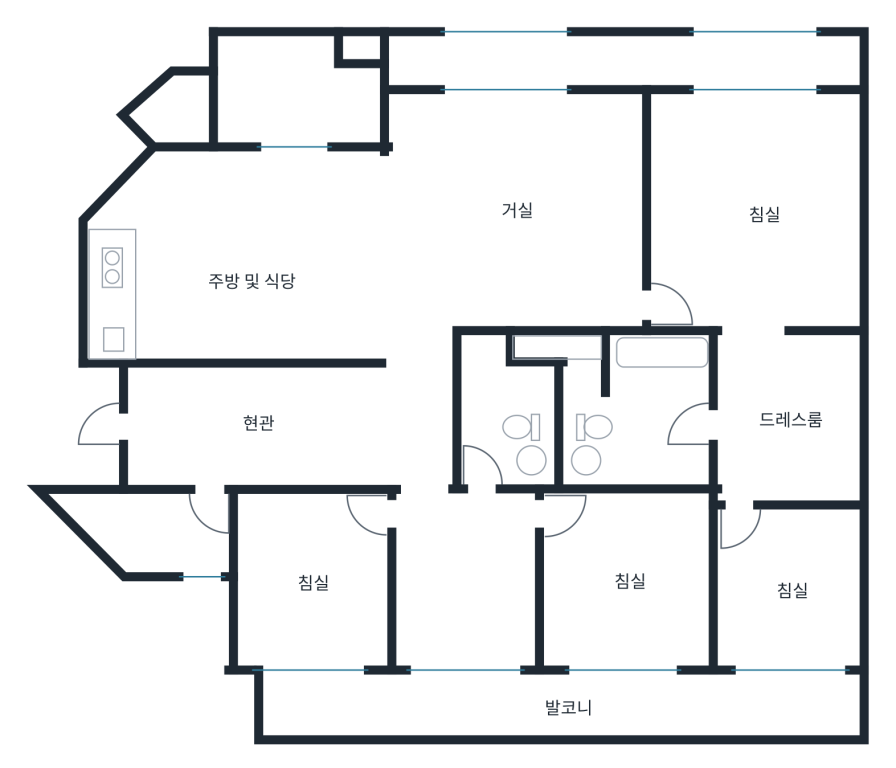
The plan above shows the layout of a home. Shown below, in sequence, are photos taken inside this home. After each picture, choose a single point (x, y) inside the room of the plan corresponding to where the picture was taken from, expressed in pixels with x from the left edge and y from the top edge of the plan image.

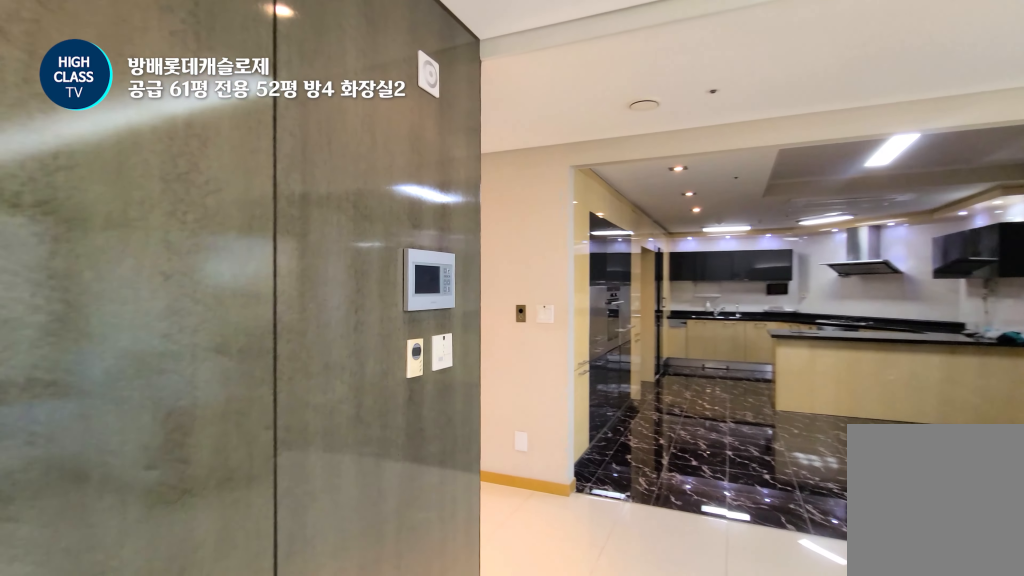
(517, 196)
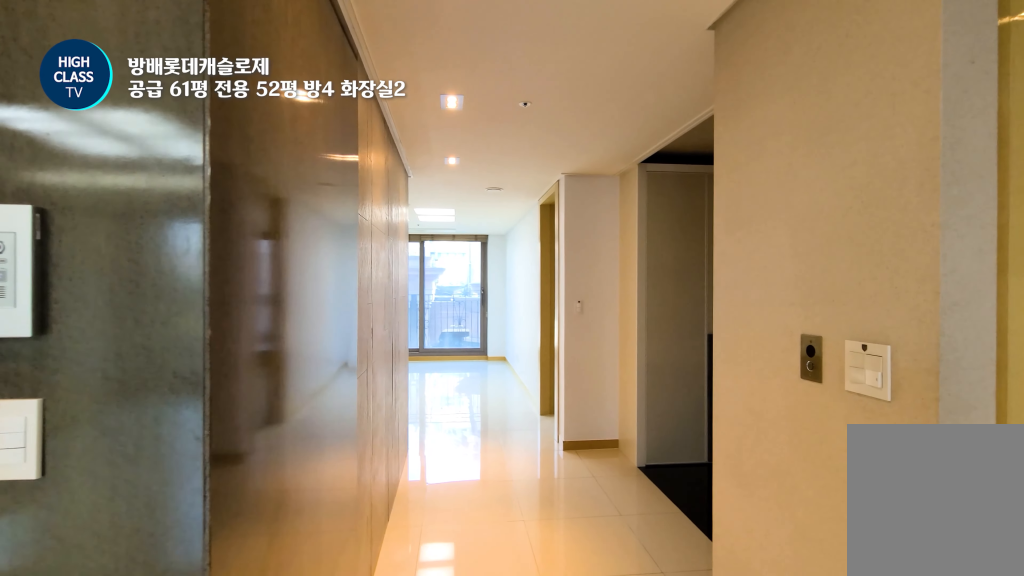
(517, 196)
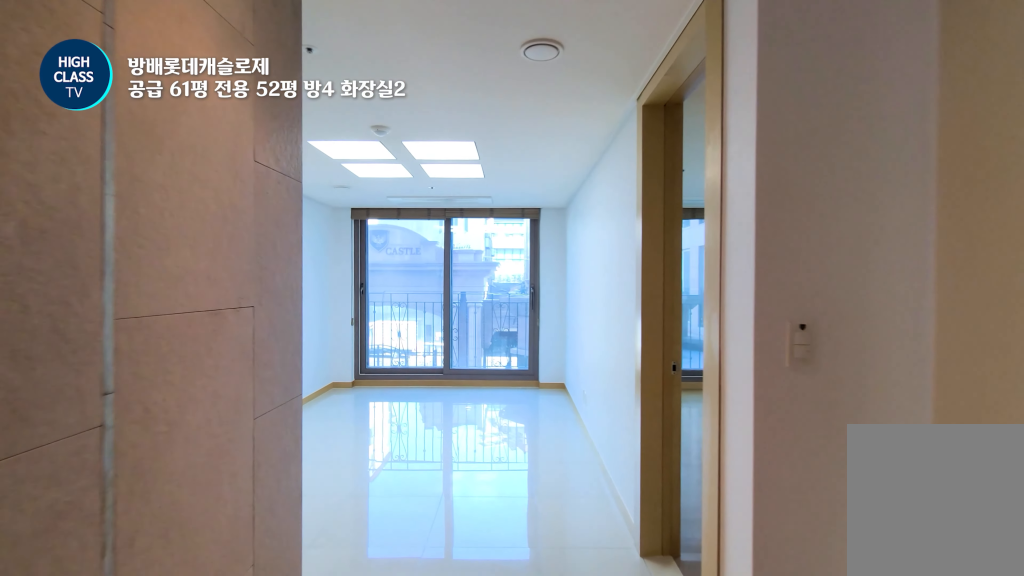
(418, 407)
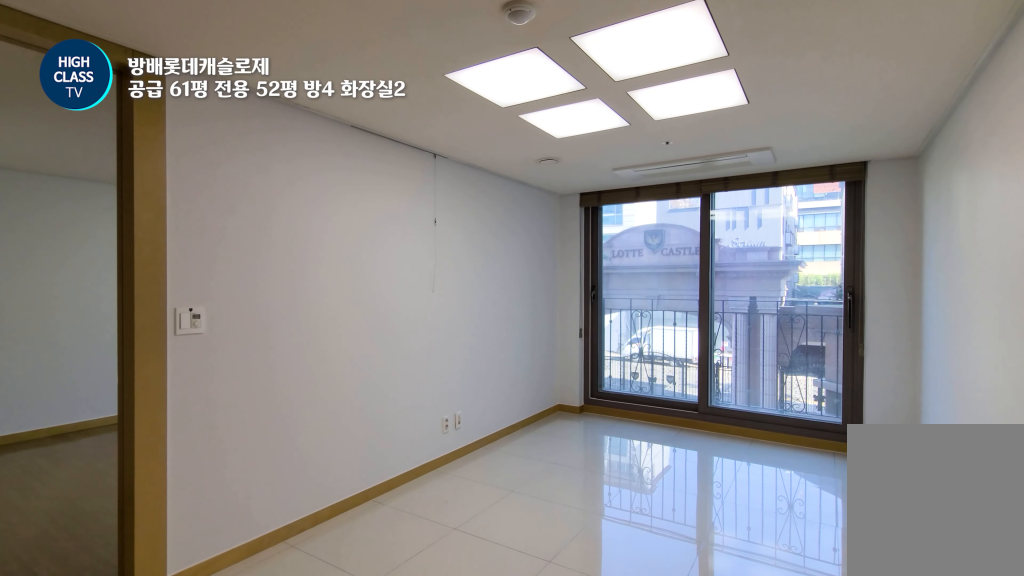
(465, 611)
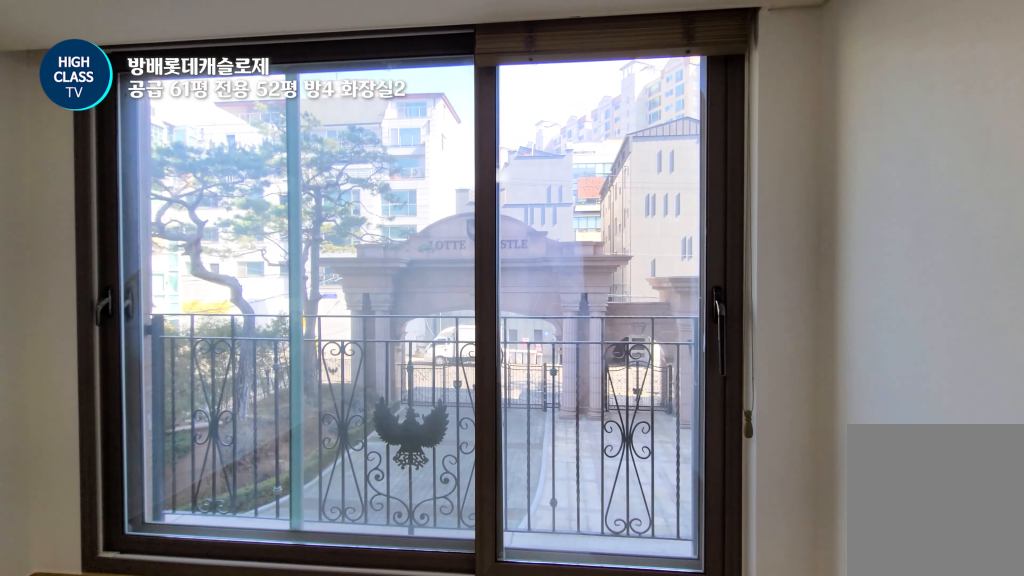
(627, 613)
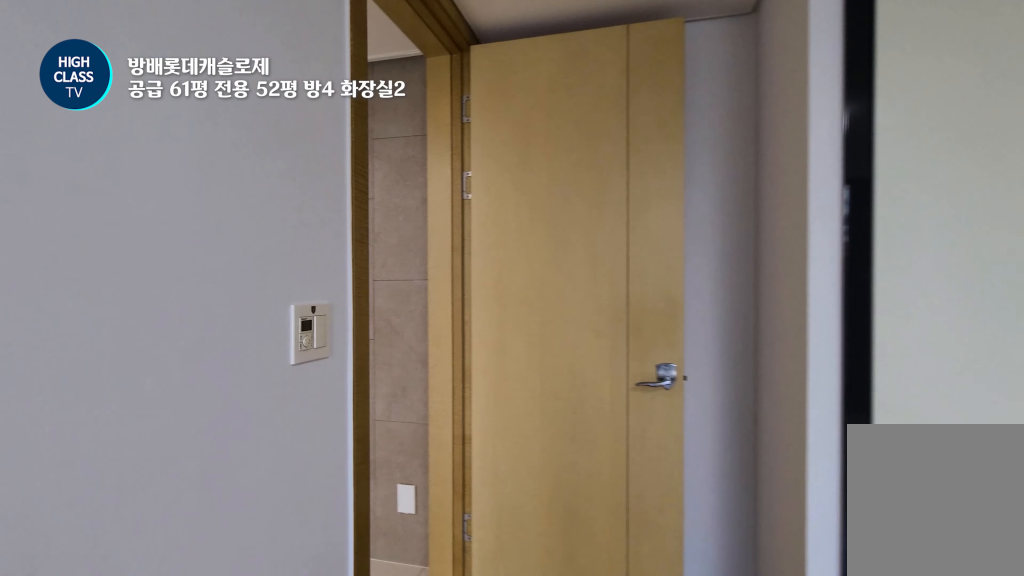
(627, 613)
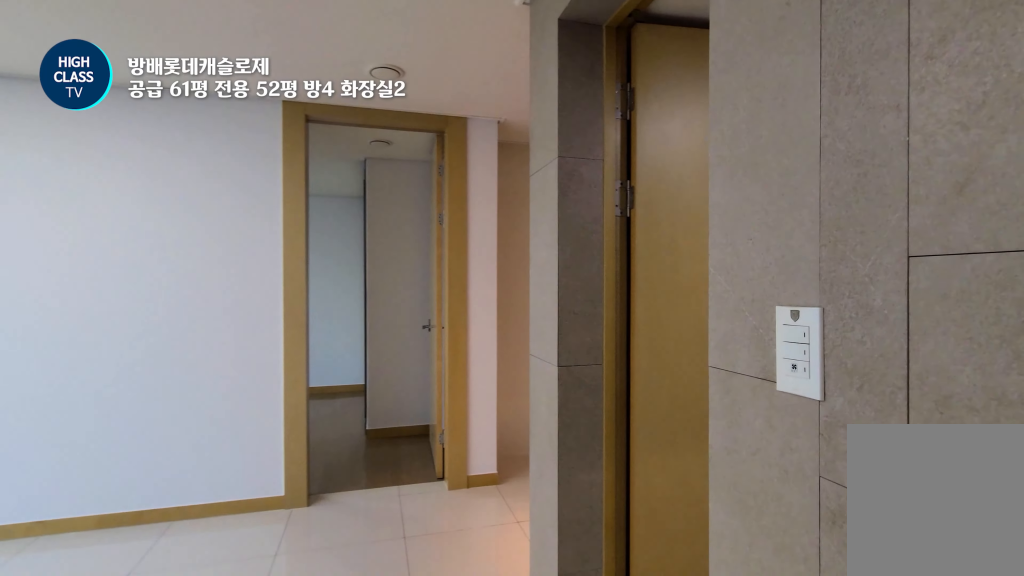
(466, 594)
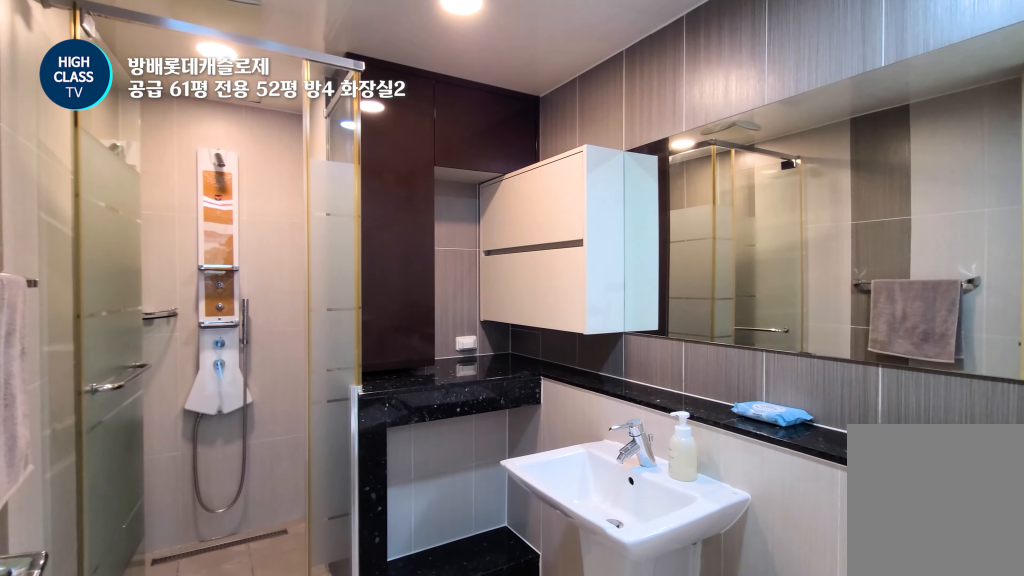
(504, 410)
